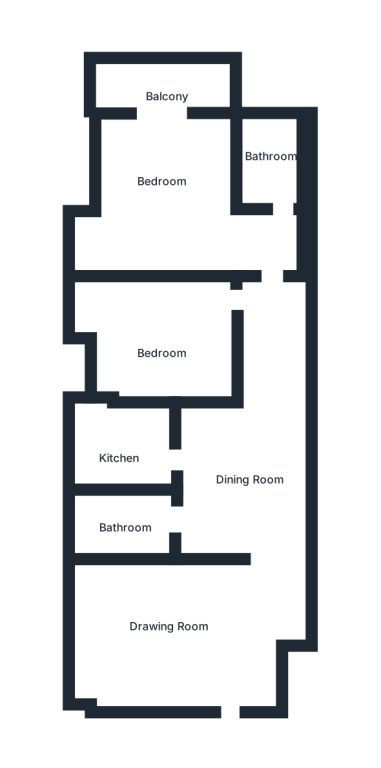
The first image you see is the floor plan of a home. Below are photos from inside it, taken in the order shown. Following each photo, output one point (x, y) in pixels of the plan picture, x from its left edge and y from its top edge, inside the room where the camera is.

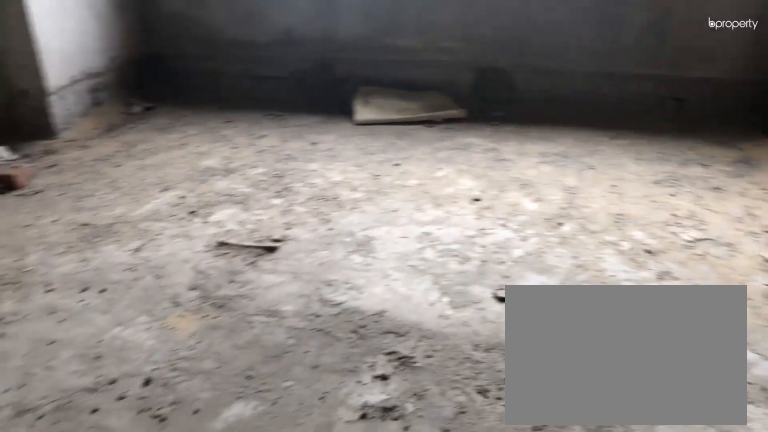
(165, 623)
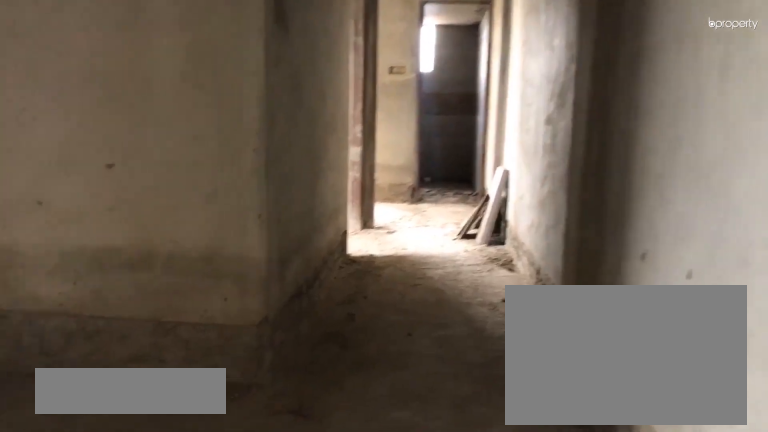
(224, 487)
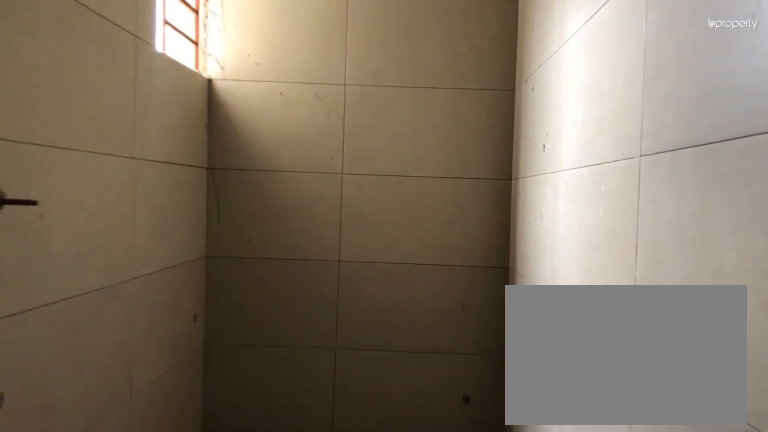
(125, 514)
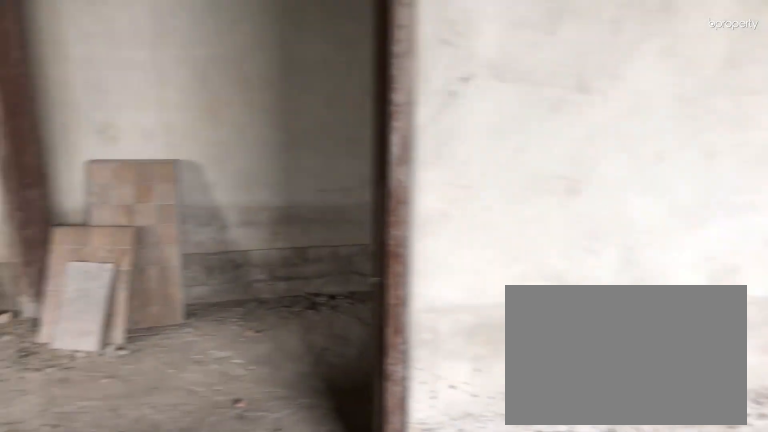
(178, 326)
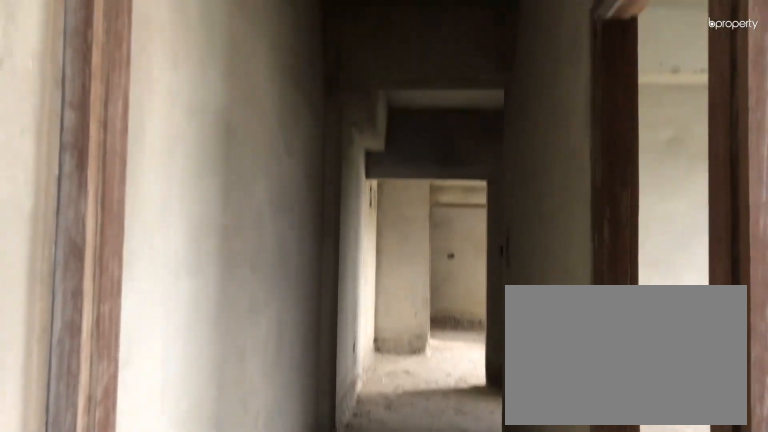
(169, 196)
